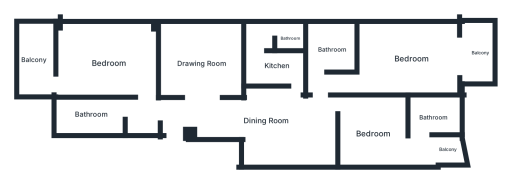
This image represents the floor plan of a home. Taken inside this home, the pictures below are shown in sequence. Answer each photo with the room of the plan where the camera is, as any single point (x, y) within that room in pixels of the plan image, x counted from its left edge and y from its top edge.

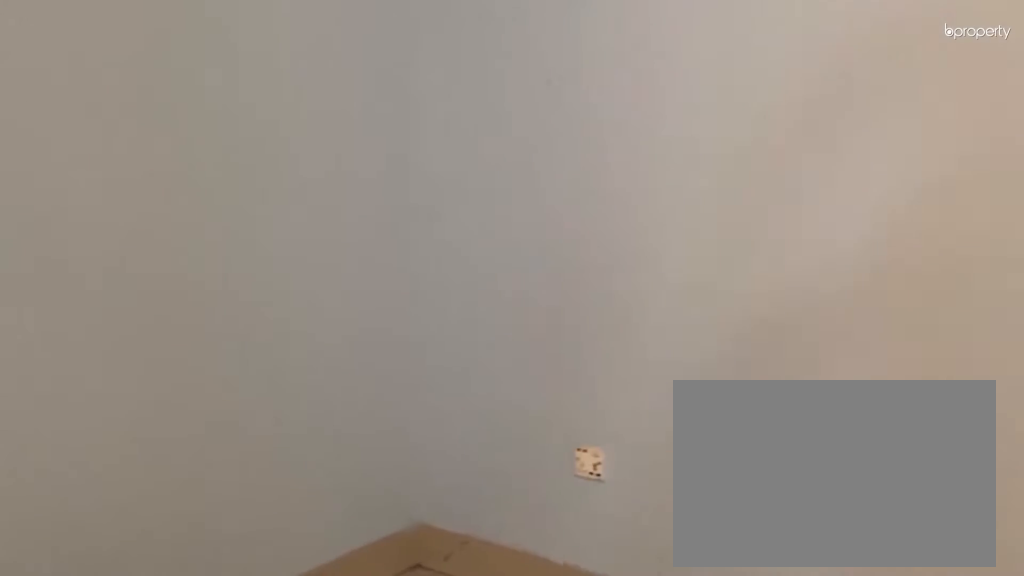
(265, 120)
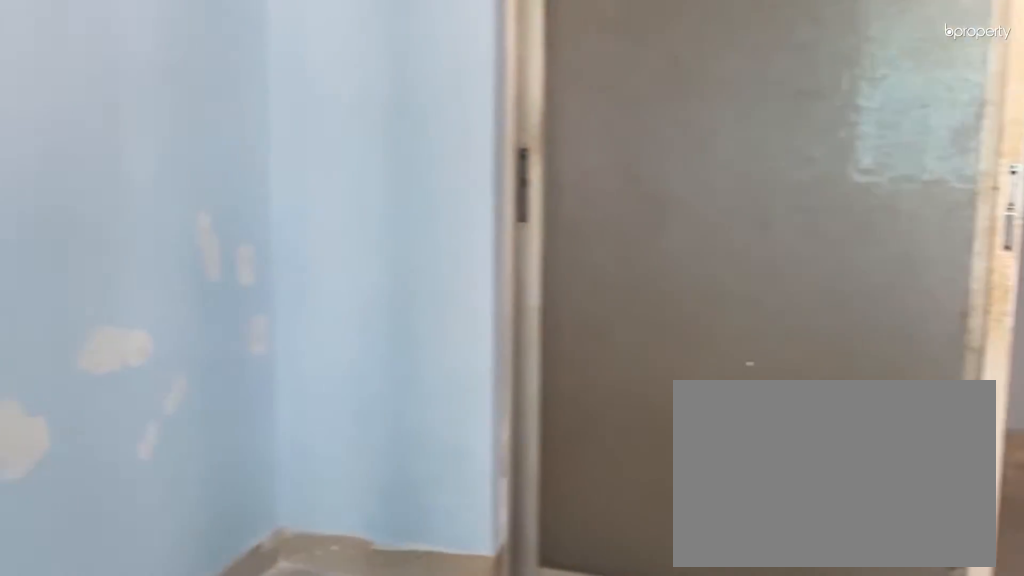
(202, 61)
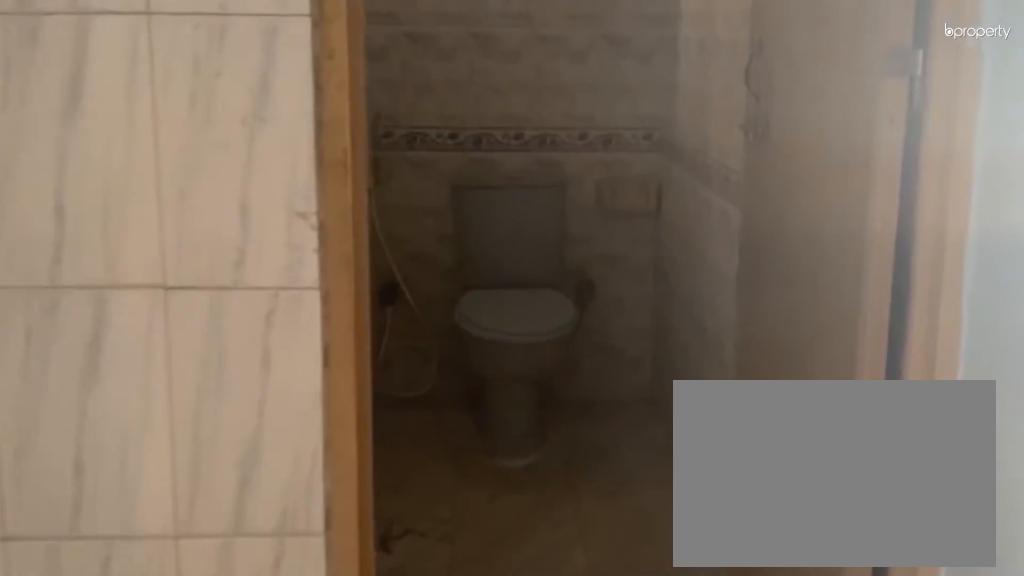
(91, 113)
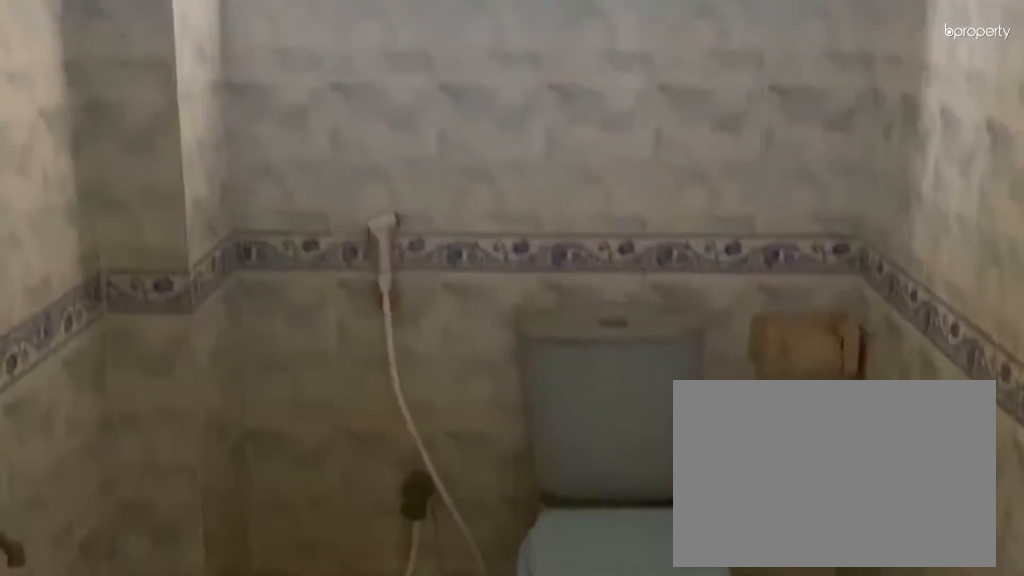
(91, 113)
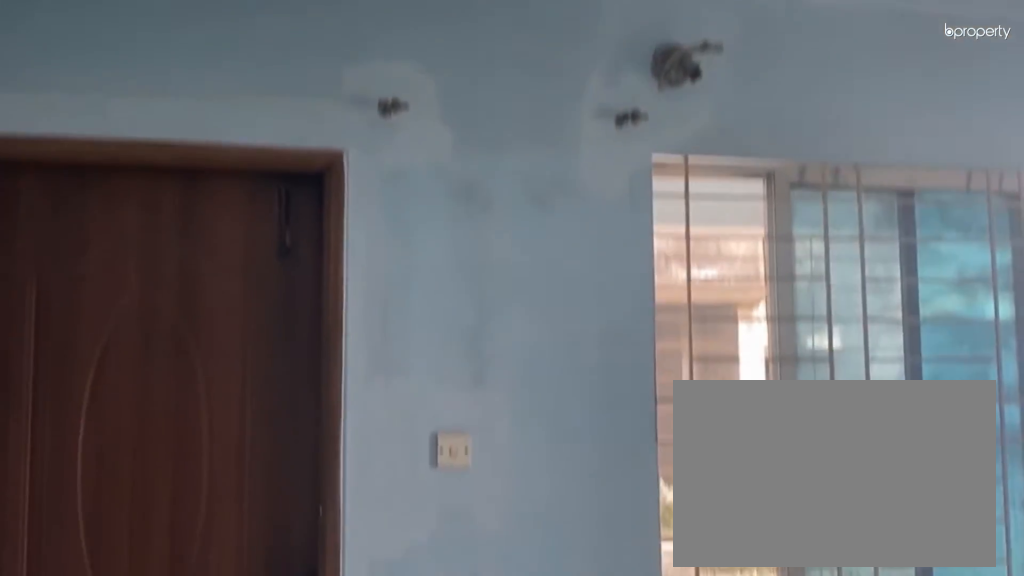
(108, 63)
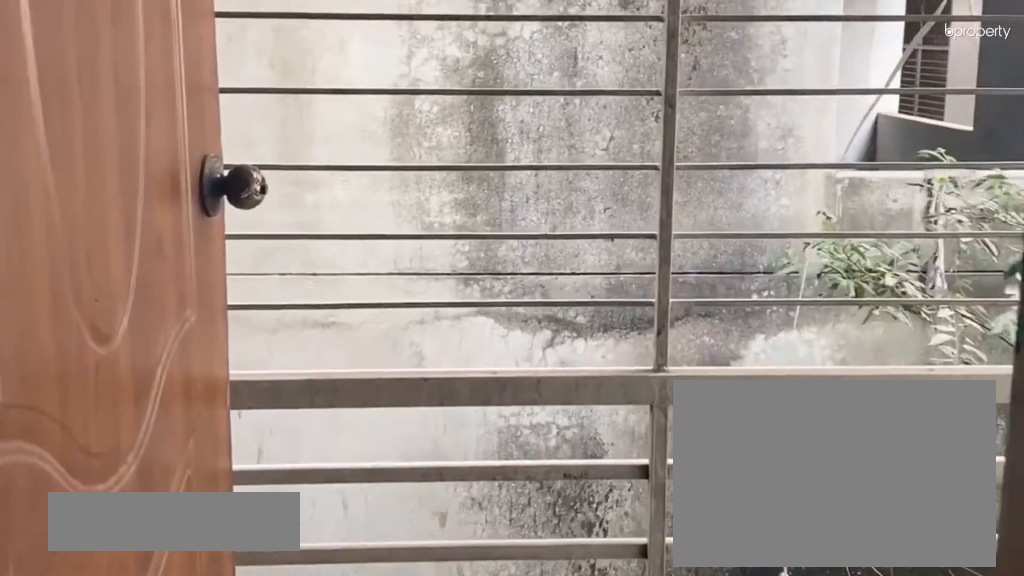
(33, 60)
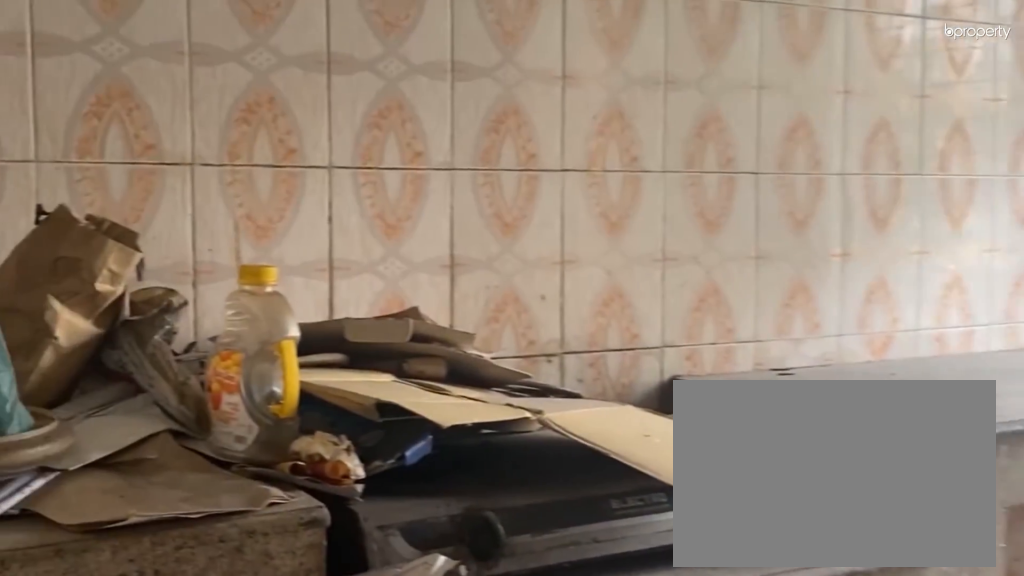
(276, 65)
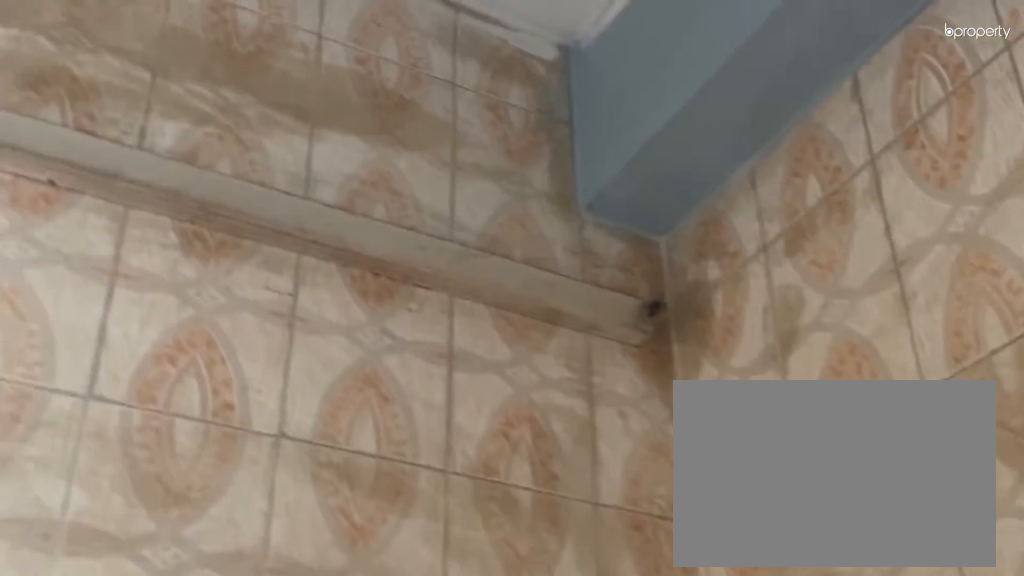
(276, 65)
